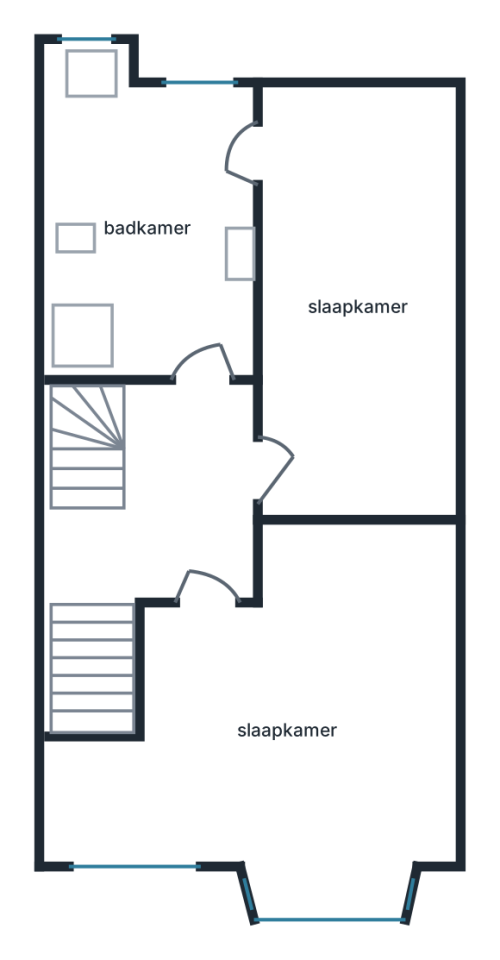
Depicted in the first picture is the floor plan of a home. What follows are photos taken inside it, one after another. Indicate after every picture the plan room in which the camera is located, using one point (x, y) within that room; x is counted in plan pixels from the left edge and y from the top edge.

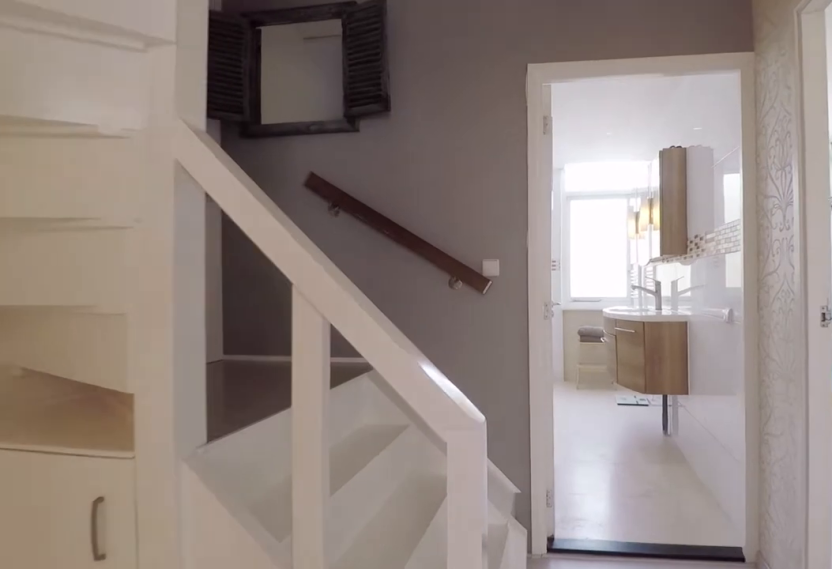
(169, 506)
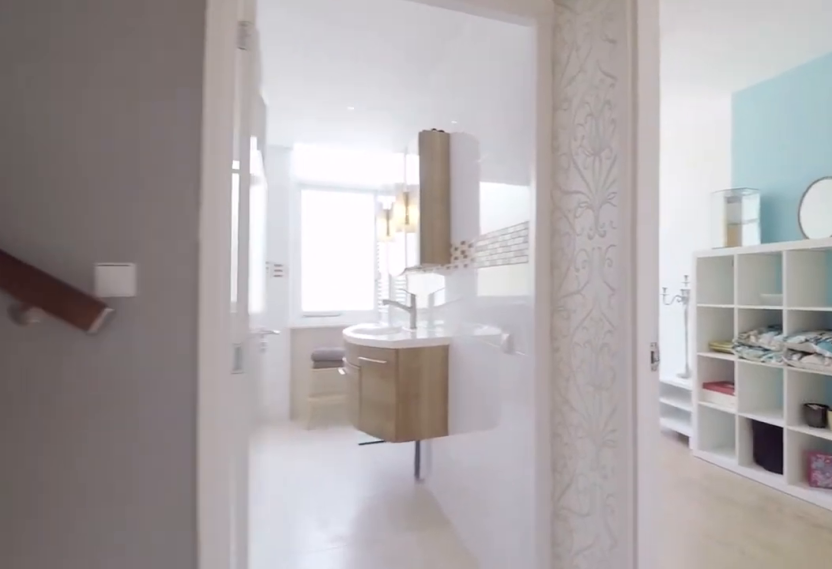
(169, 506)
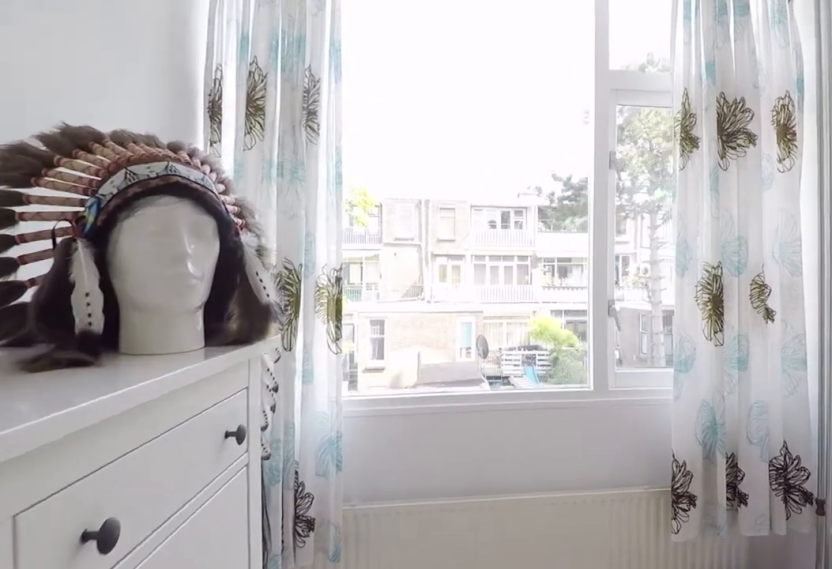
(356, 303)
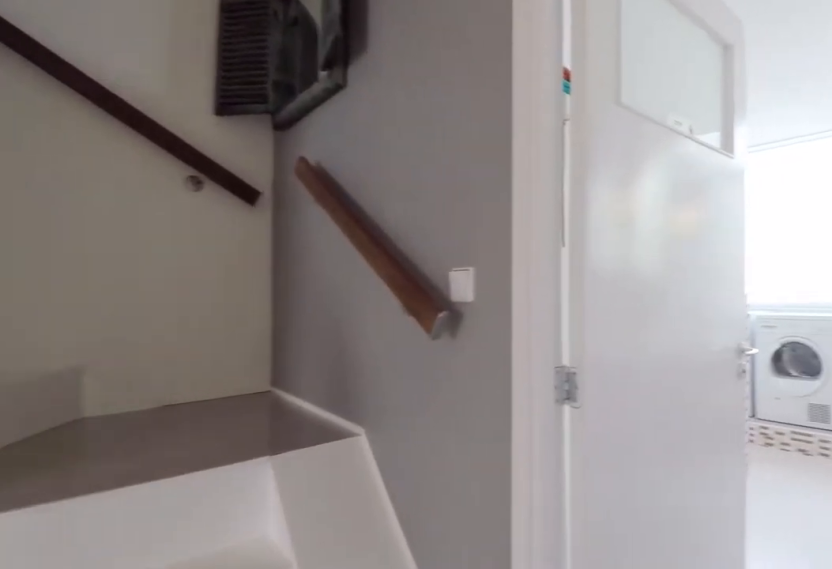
(169, 507)
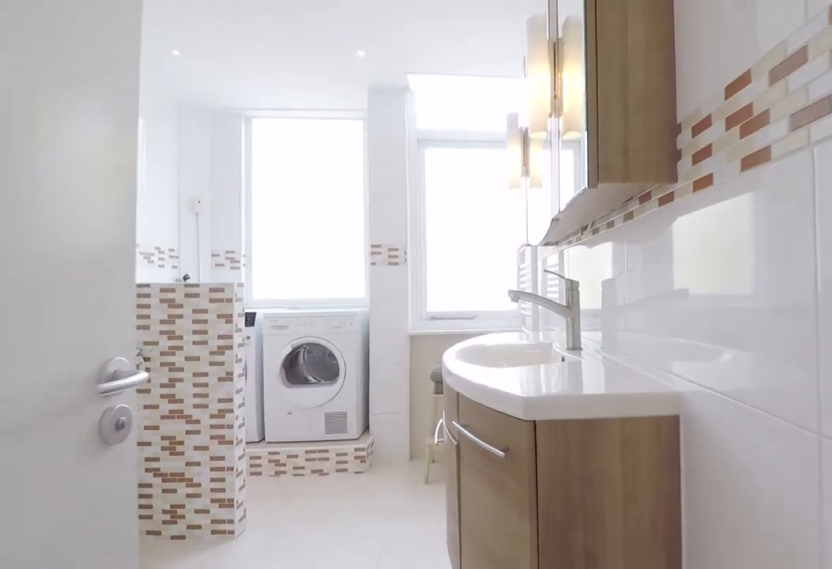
(149, 229)
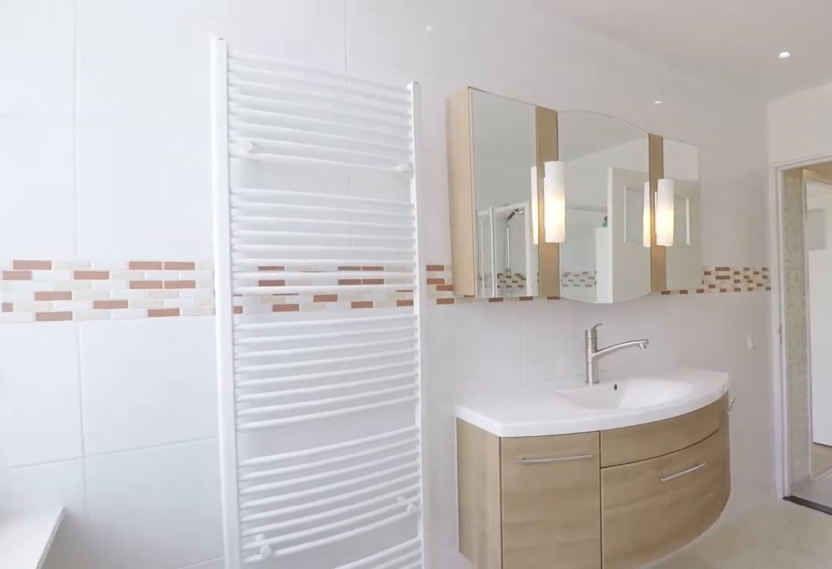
(149, 229)
